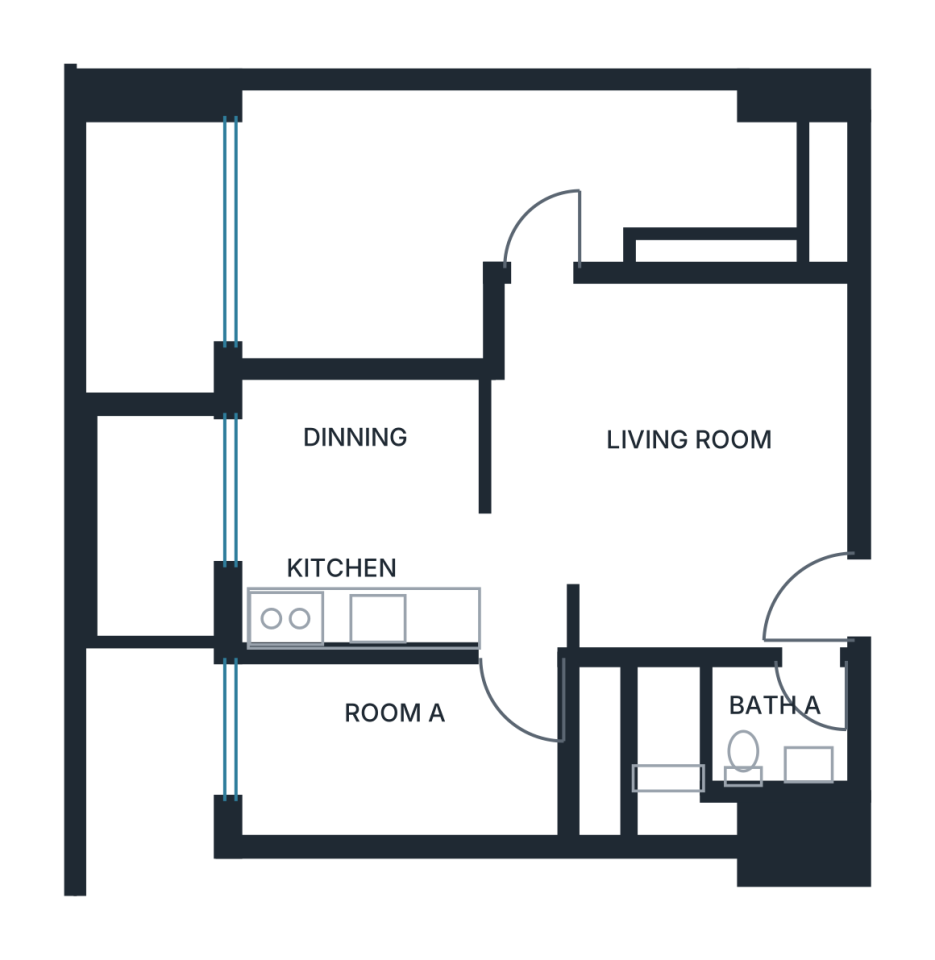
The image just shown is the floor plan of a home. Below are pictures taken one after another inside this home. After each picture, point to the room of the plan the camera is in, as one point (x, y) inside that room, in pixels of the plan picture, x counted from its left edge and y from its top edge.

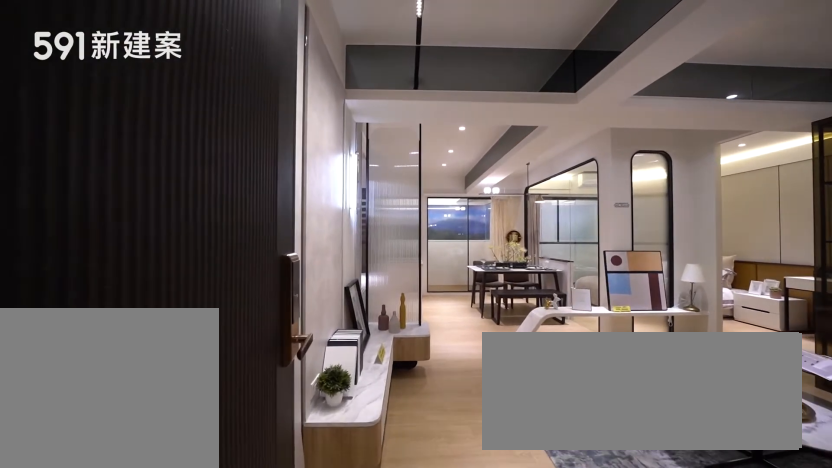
(791, 601)
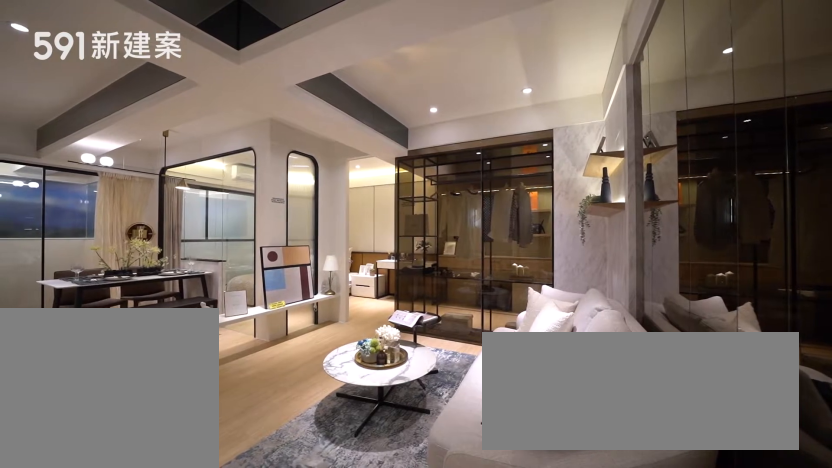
(680, 420)
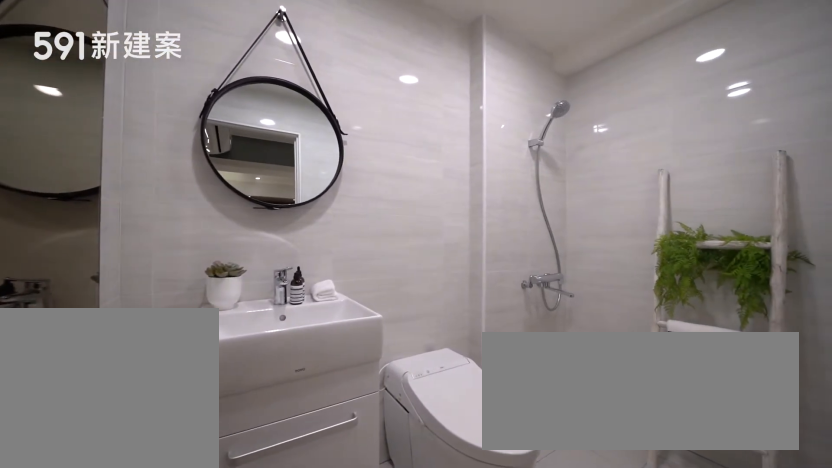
(736, 753)
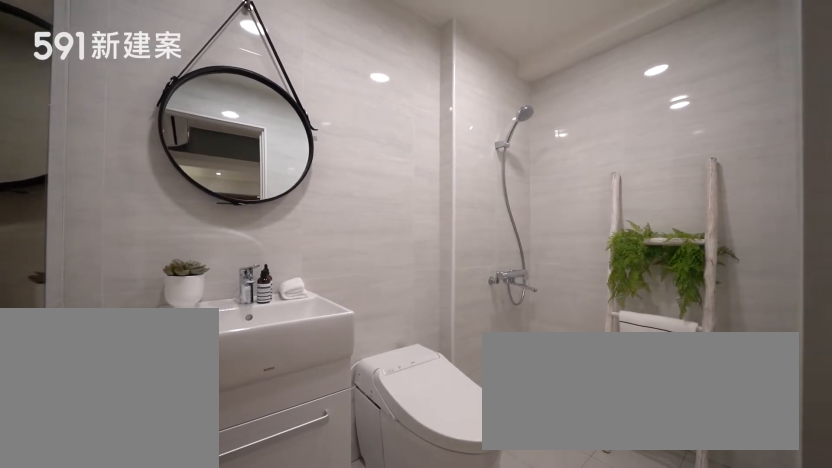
(736, 753)
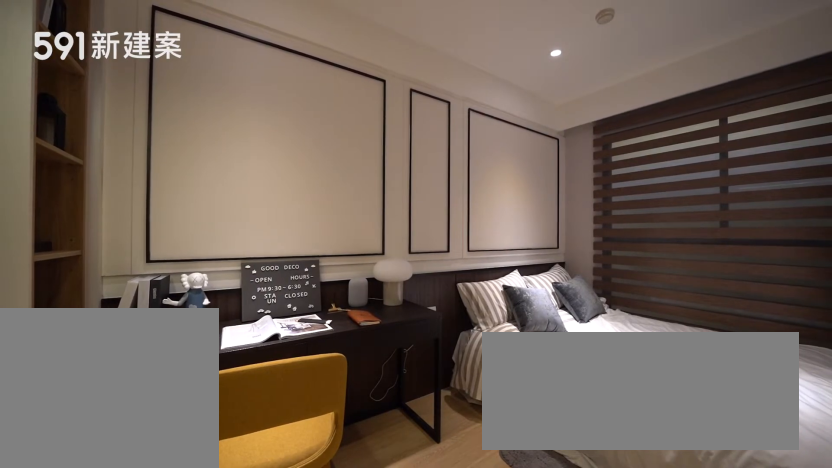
(428, 751)
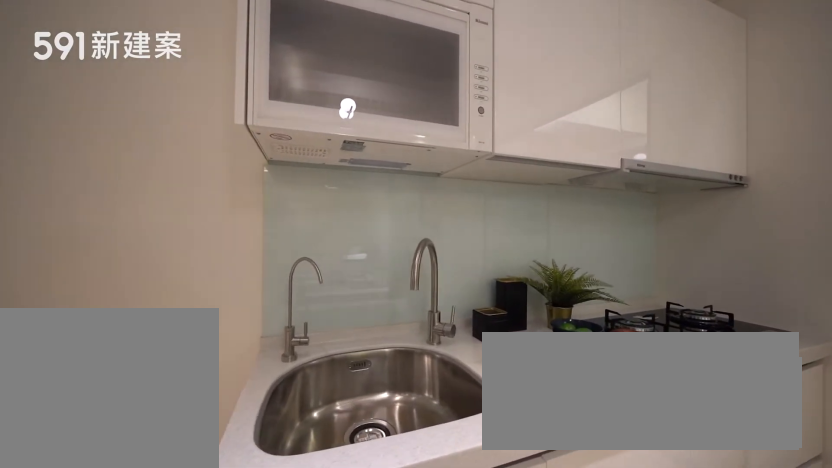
(349, 588)
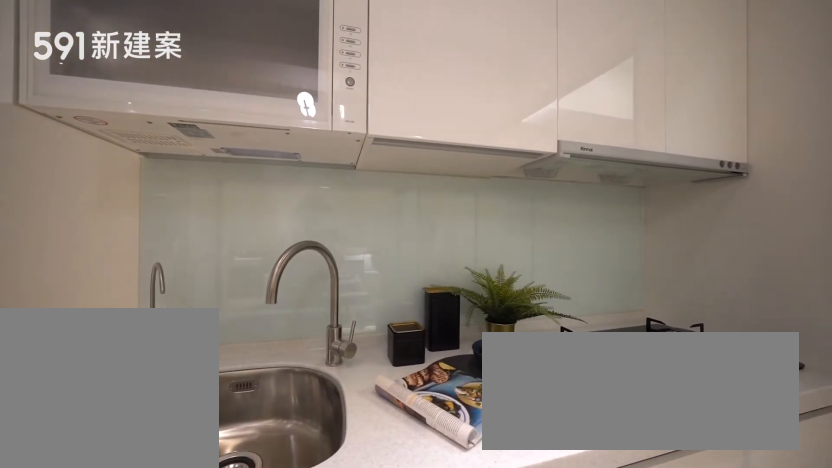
(349, 588)
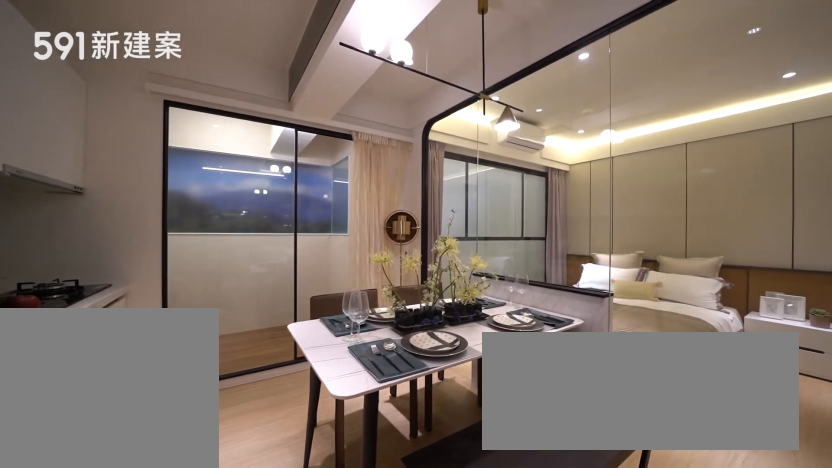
(358, 459)
